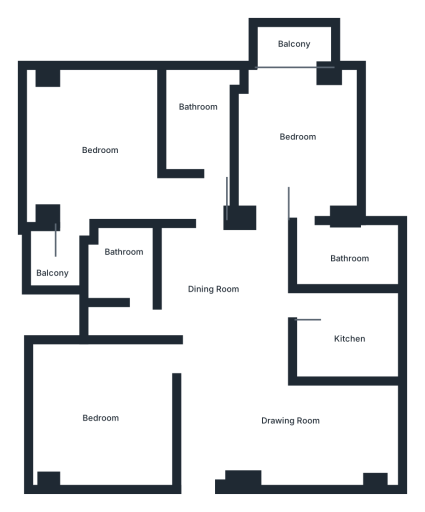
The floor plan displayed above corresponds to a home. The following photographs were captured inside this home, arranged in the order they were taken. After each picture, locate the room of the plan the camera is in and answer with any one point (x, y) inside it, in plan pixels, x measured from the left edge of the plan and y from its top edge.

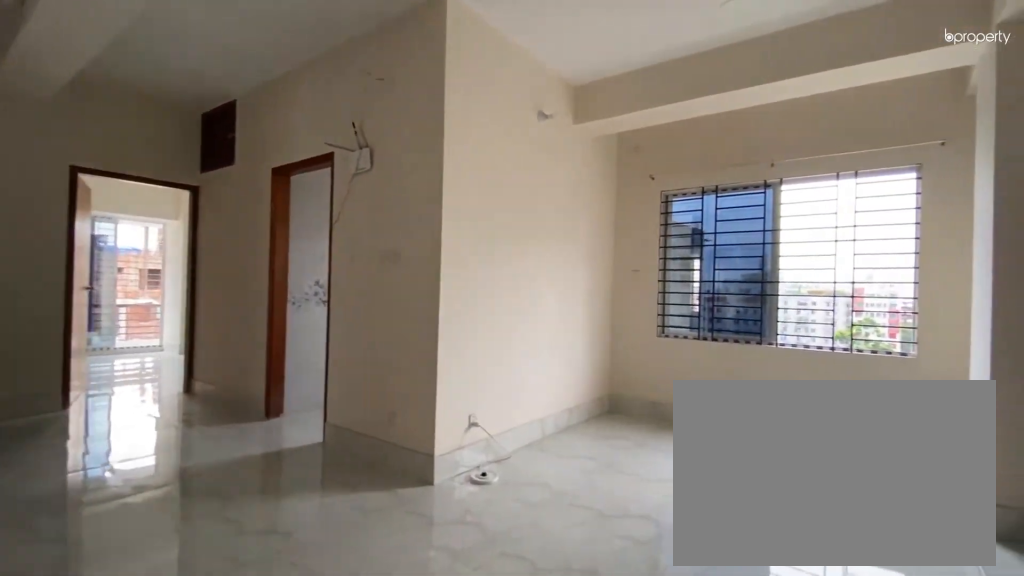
(306, 435)
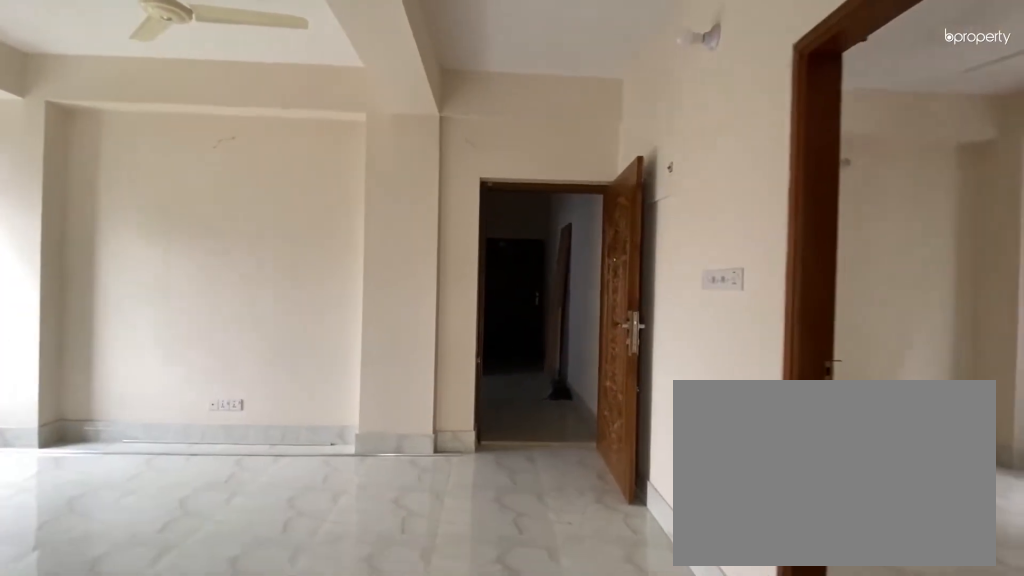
(230, 293)
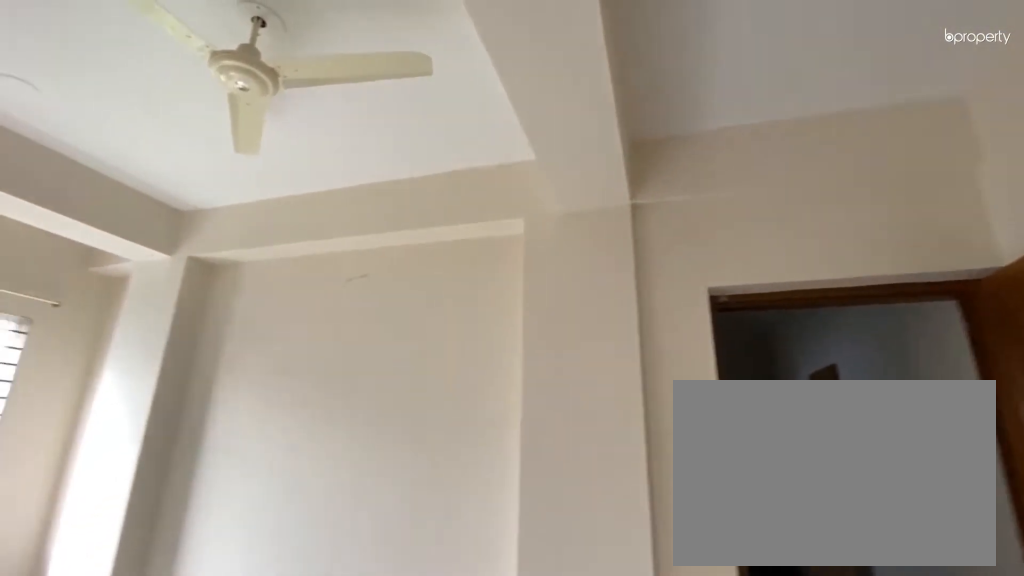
(230, 293)
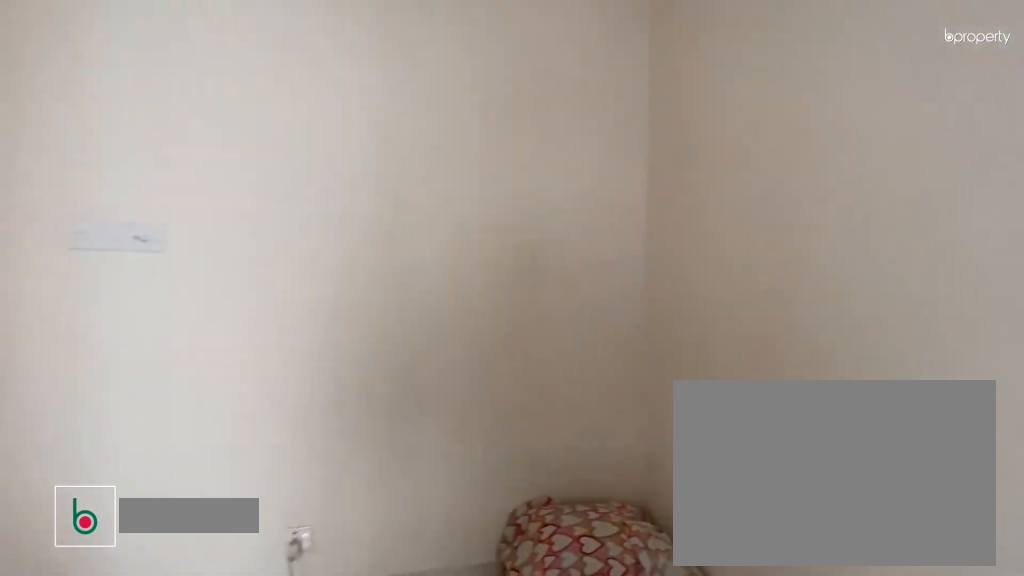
(106, 413)
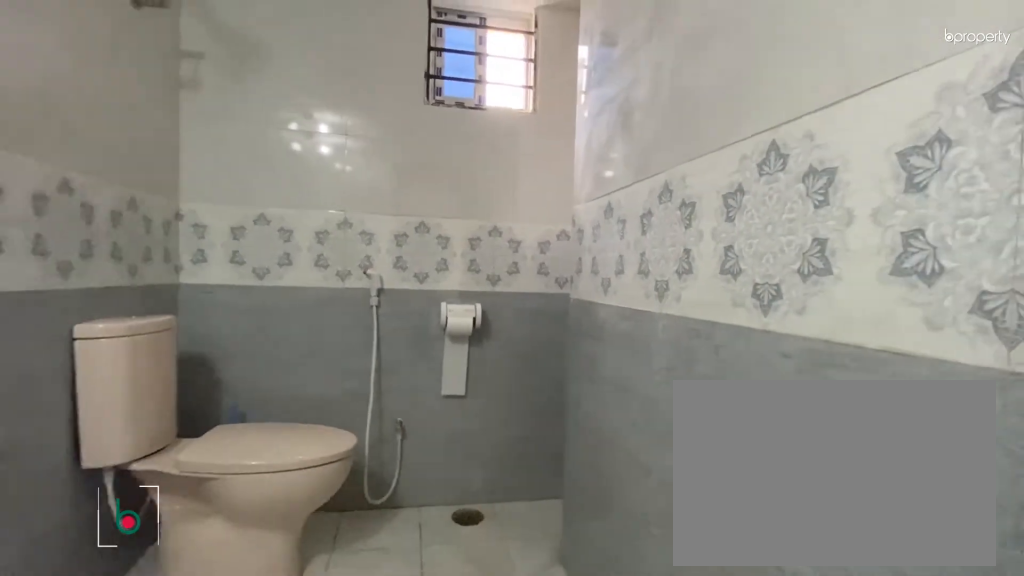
(193, 122)
